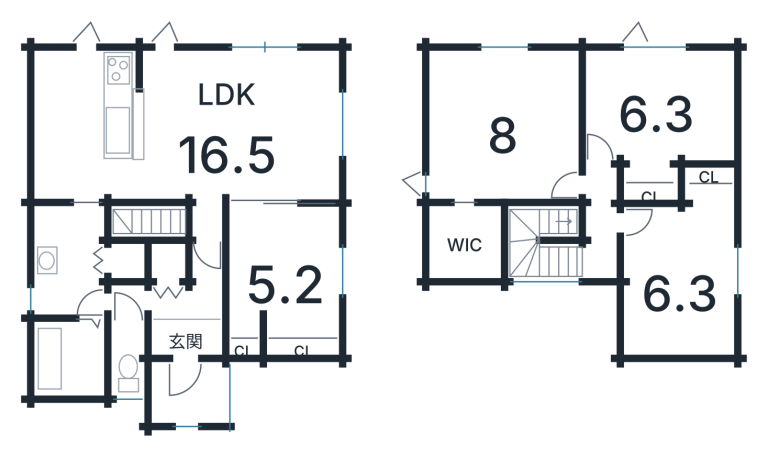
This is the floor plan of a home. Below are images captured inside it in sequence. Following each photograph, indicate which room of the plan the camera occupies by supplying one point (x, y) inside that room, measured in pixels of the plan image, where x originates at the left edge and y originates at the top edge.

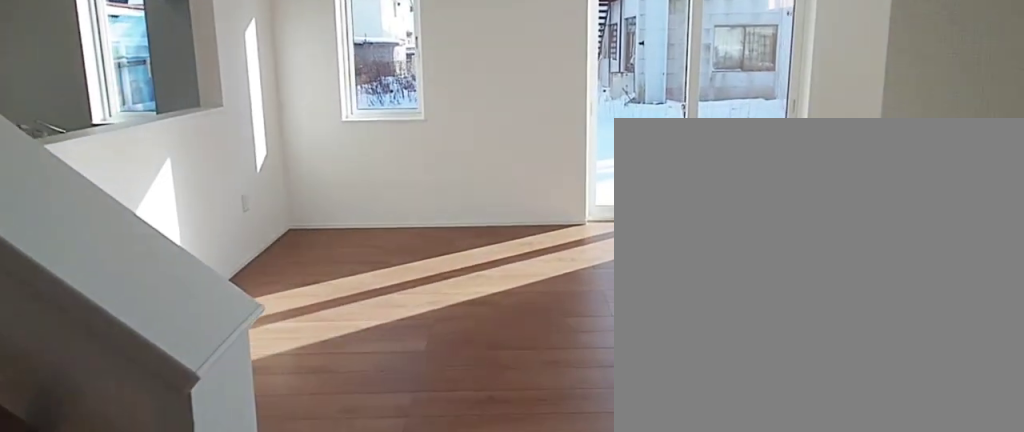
(257, 134)
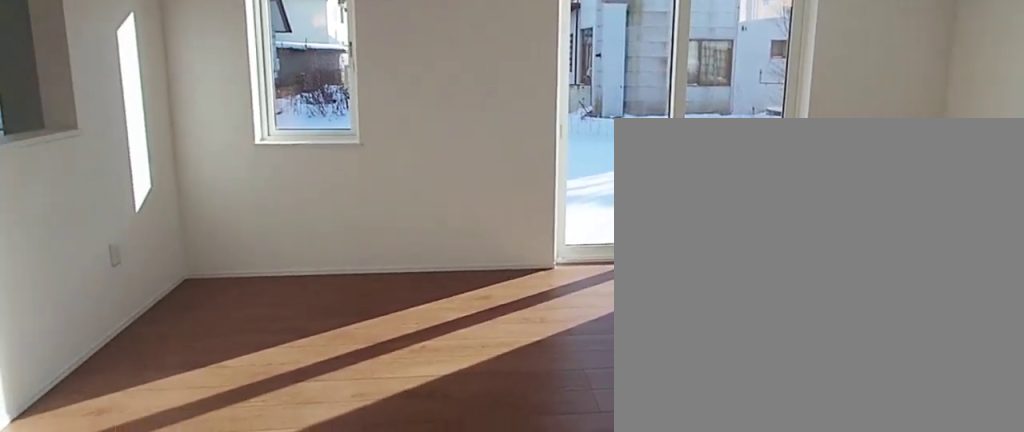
(257, 134)
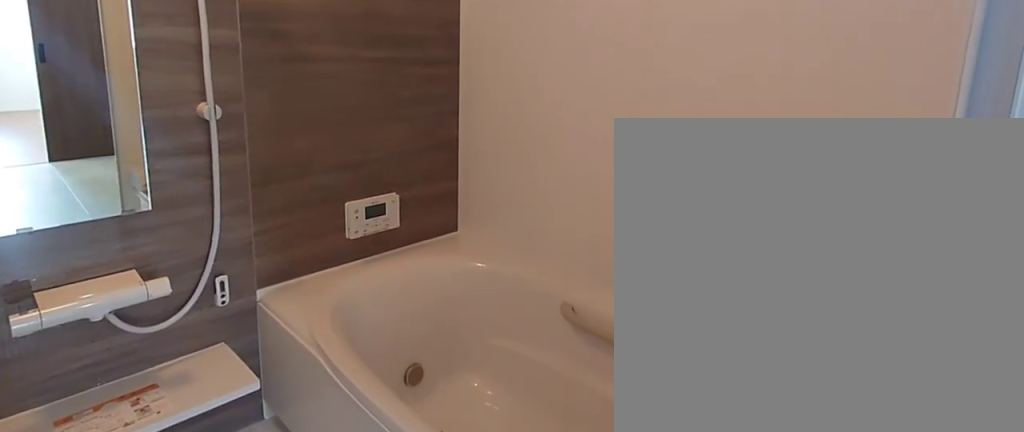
(70, 366)
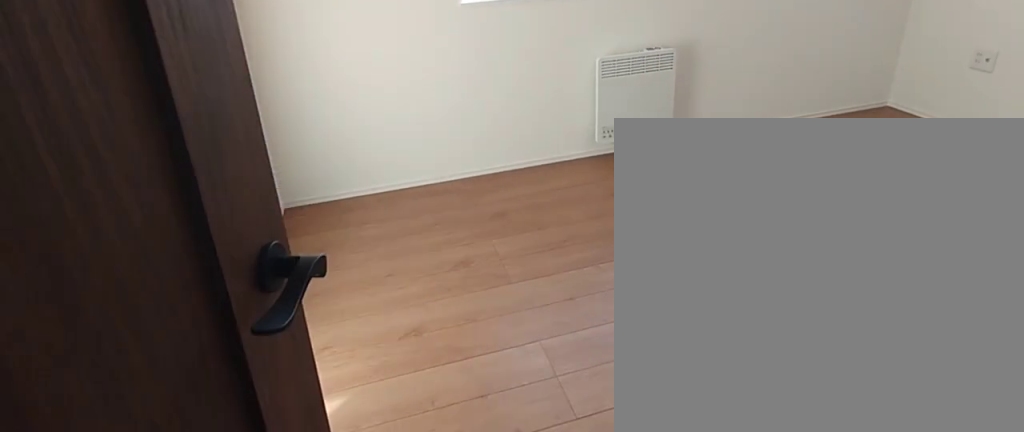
(655, 112)
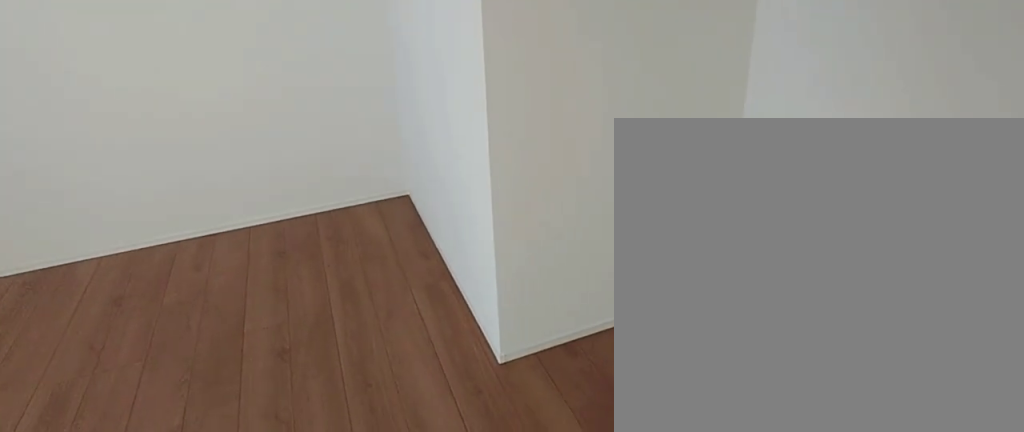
(655, 112)
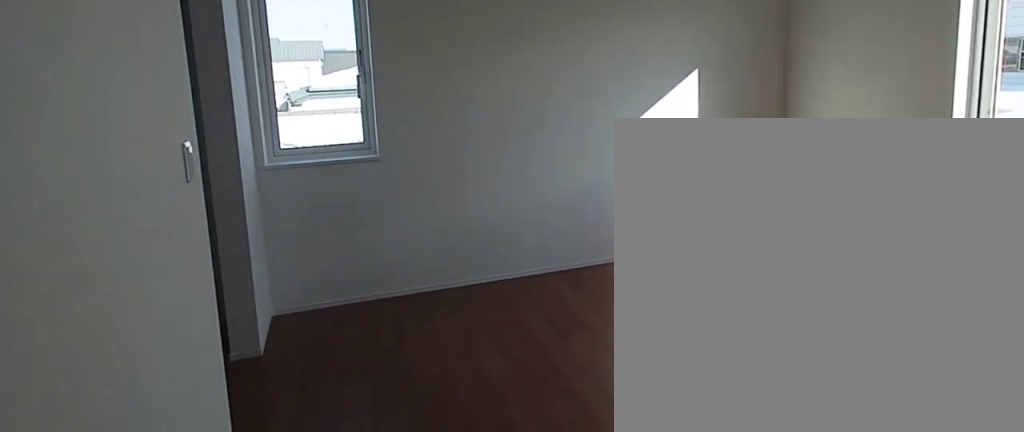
(500, 137)
